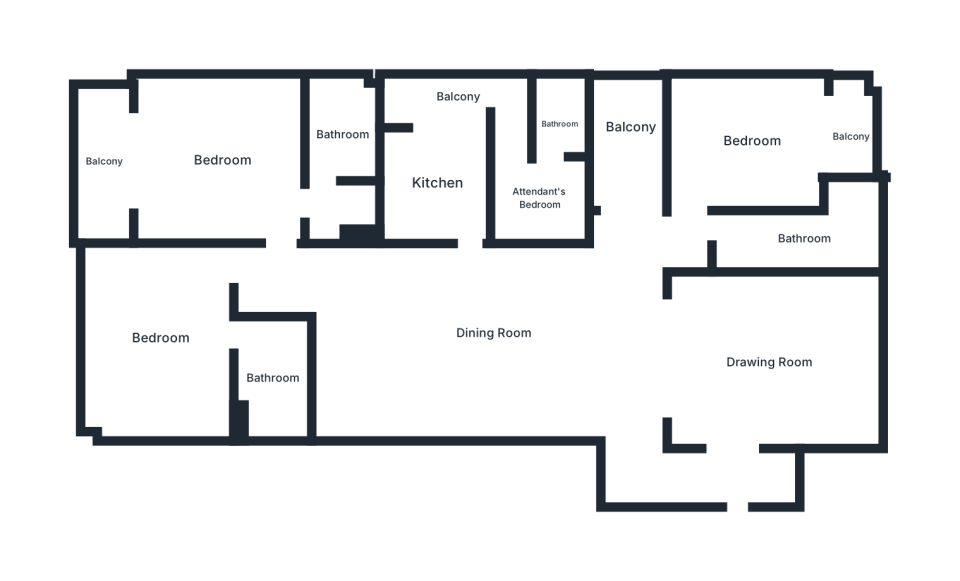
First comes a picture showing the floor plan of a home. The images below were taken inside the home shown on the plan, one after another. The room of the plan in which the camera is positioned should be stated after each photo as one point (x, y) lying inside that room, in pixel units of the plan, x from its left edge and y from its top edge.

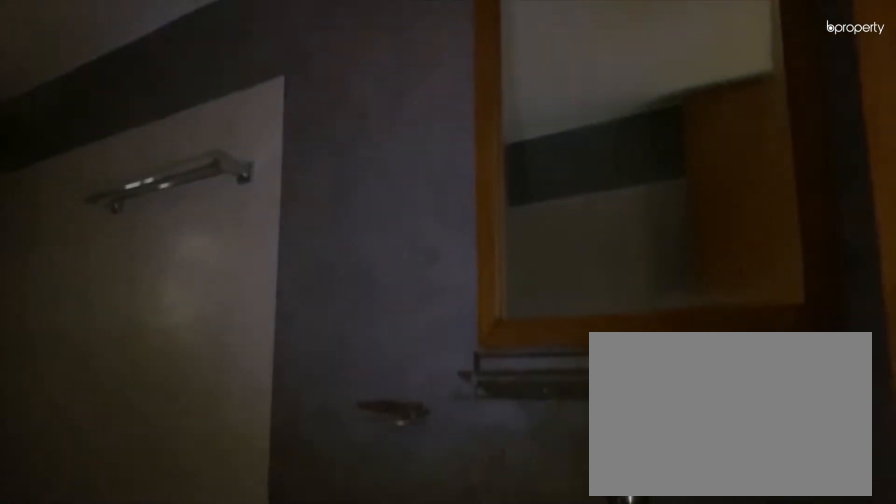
(804, 240)
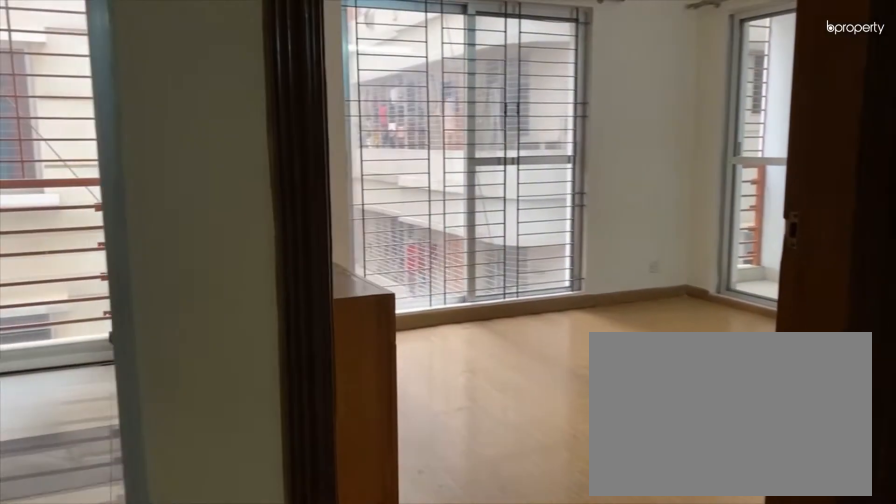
(692, 205)
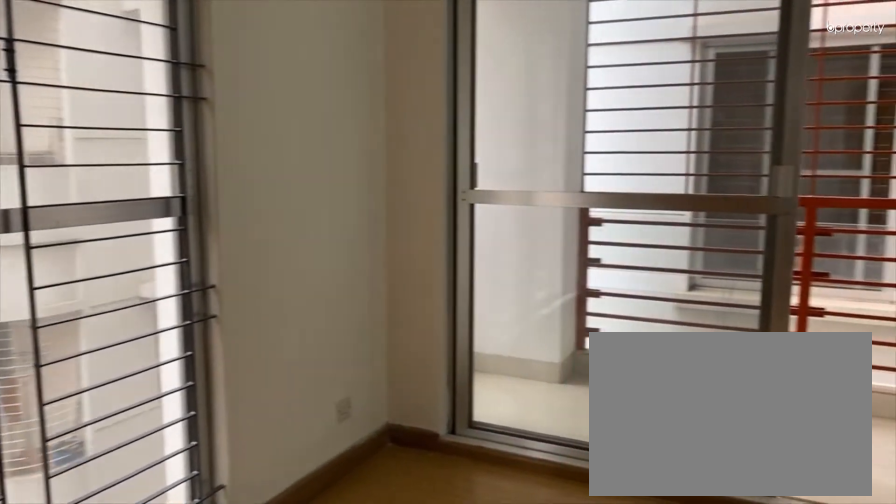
(751, 140)
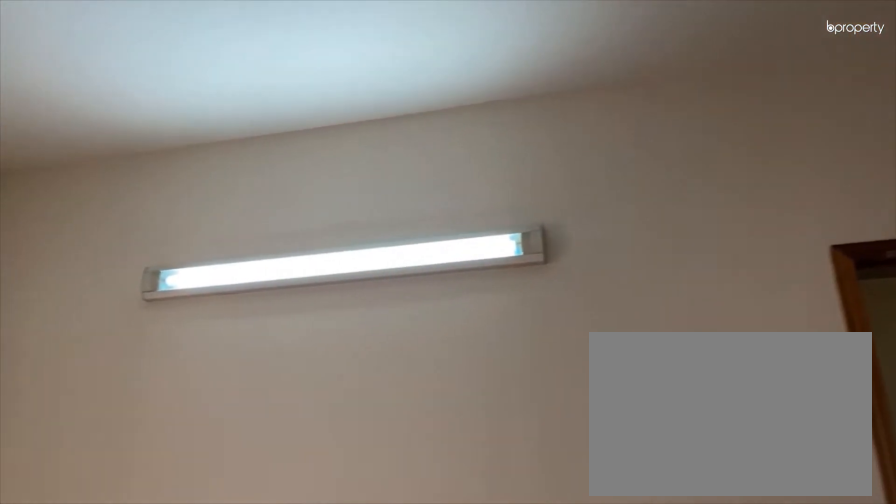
(751, 140)
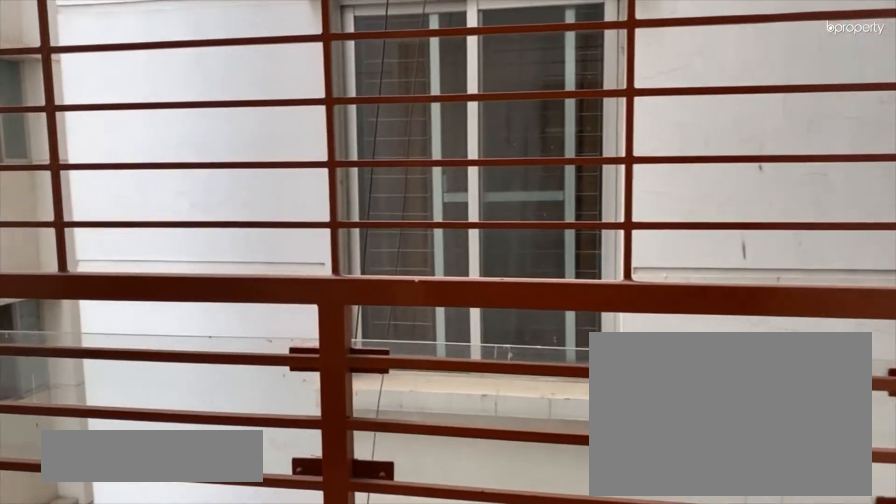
(850, 135)
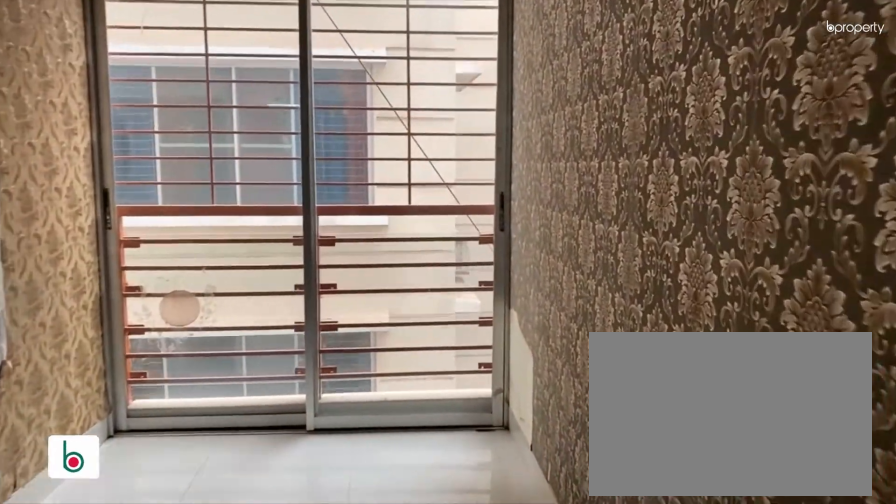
(632, 125)
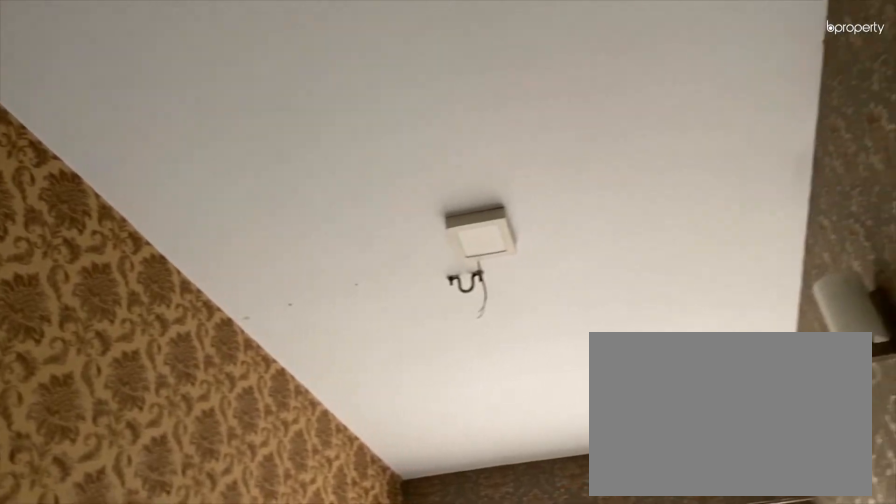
(631, 125)
